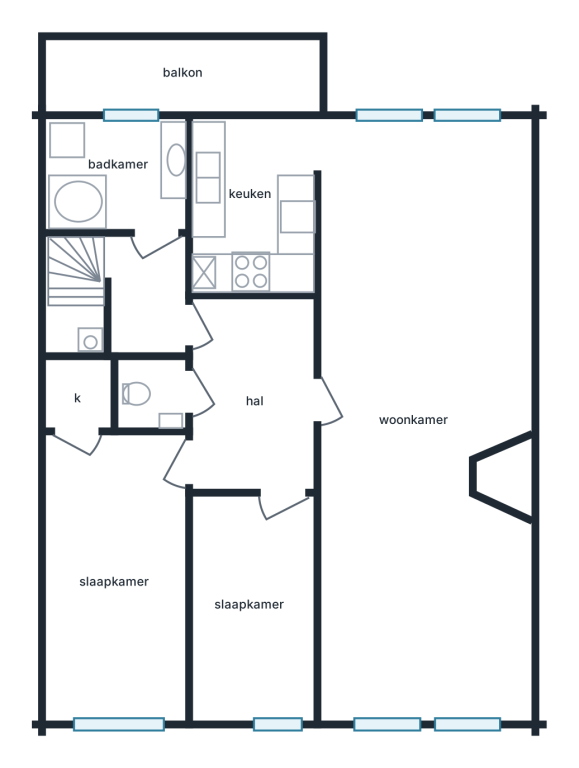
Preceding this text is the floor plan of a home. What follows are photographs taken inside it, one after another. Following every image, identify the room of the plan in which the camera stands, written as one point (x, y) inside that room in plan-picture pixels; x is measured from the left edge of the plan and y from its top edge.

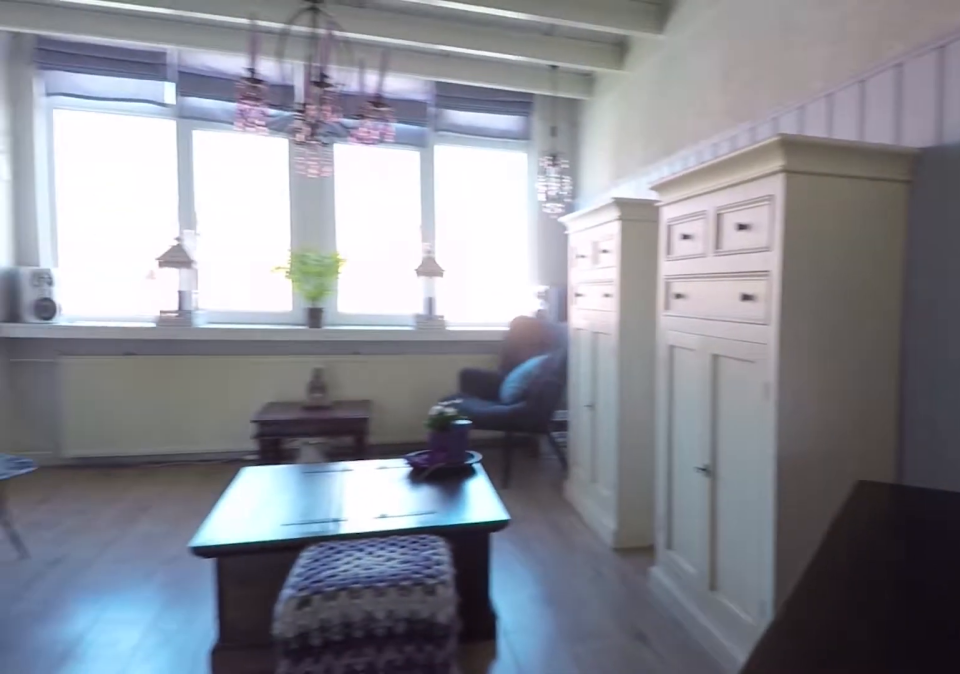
(426, 441)
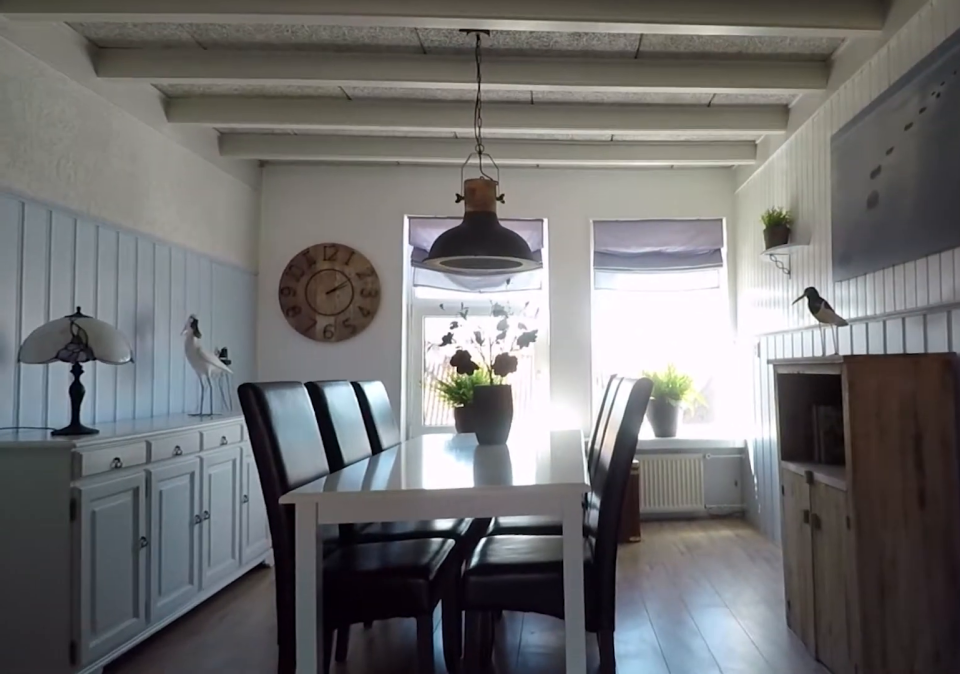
(422, 420)
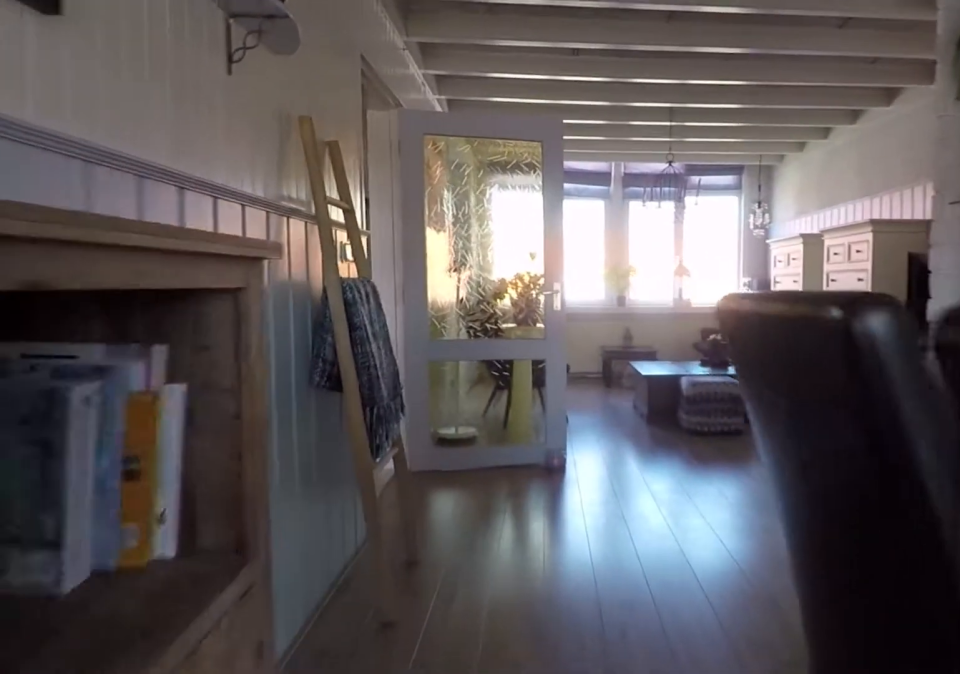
(423, 416)
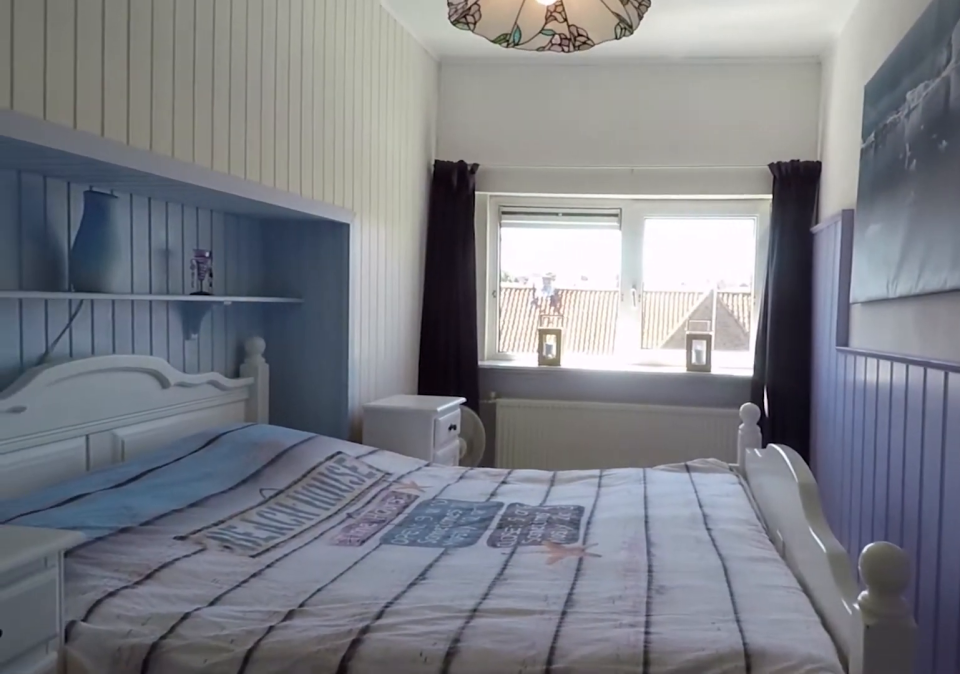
(117, 575)
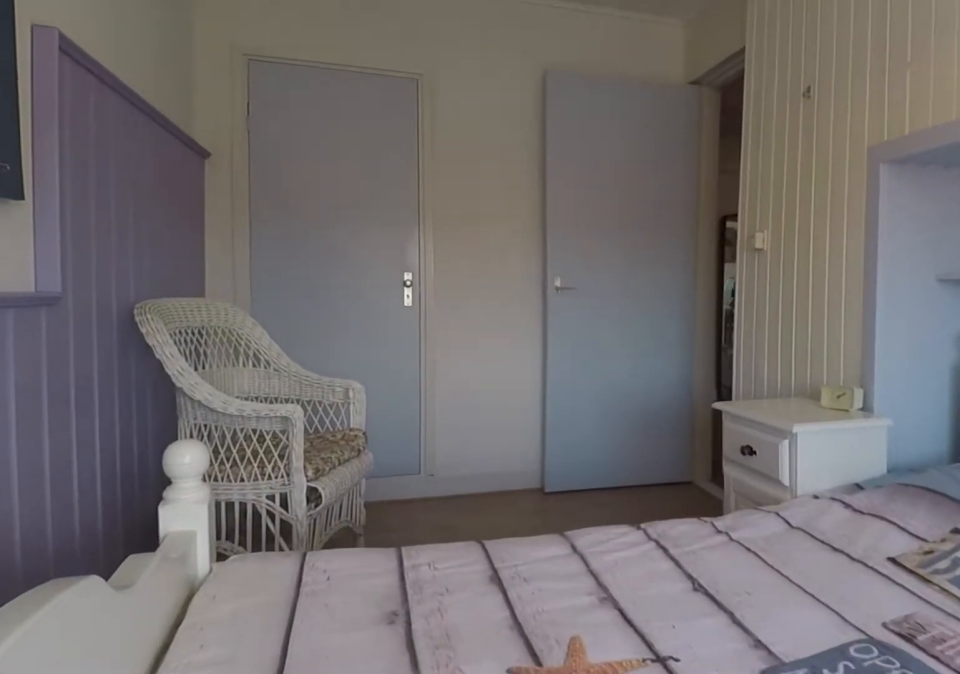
(117, 575)
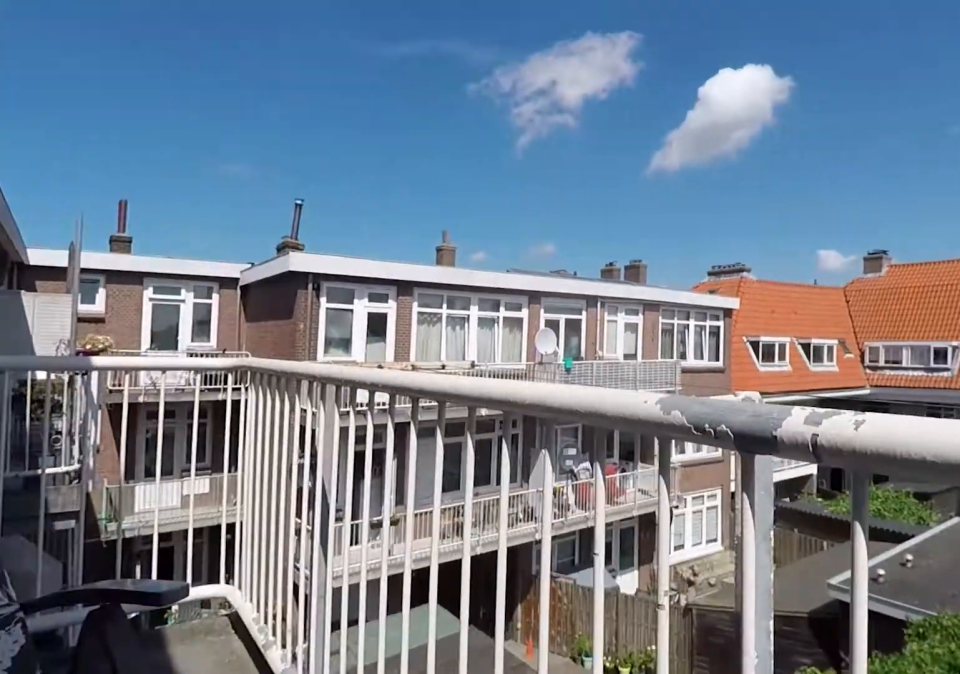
(186, 72)
